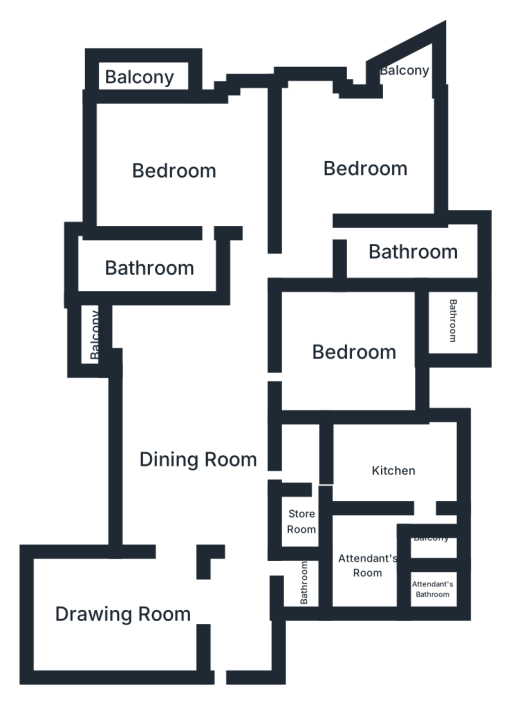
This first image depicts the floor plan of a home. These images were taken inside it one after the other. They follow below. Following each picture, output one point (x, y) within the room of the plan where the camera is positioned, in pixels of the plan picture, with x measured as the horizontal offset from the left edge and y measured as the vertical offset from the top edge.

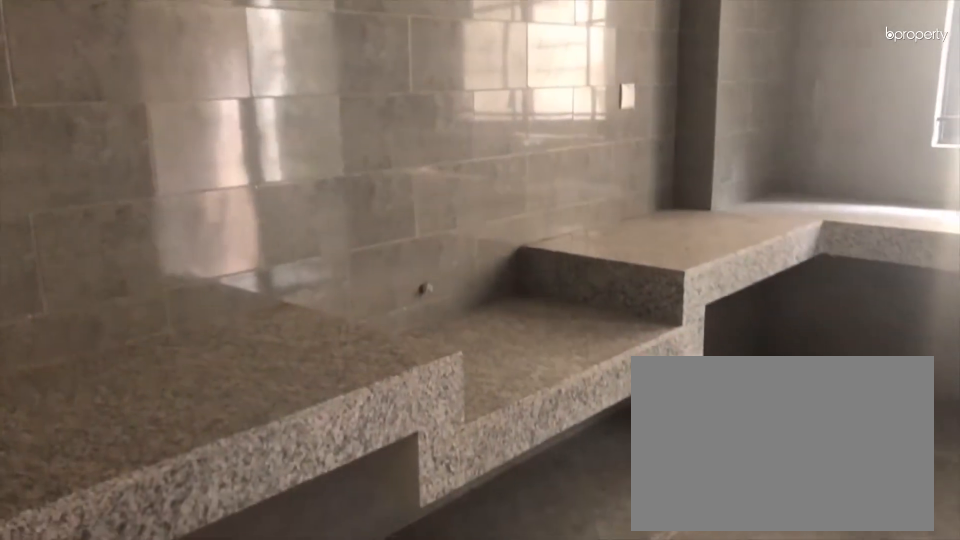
(398, 473)
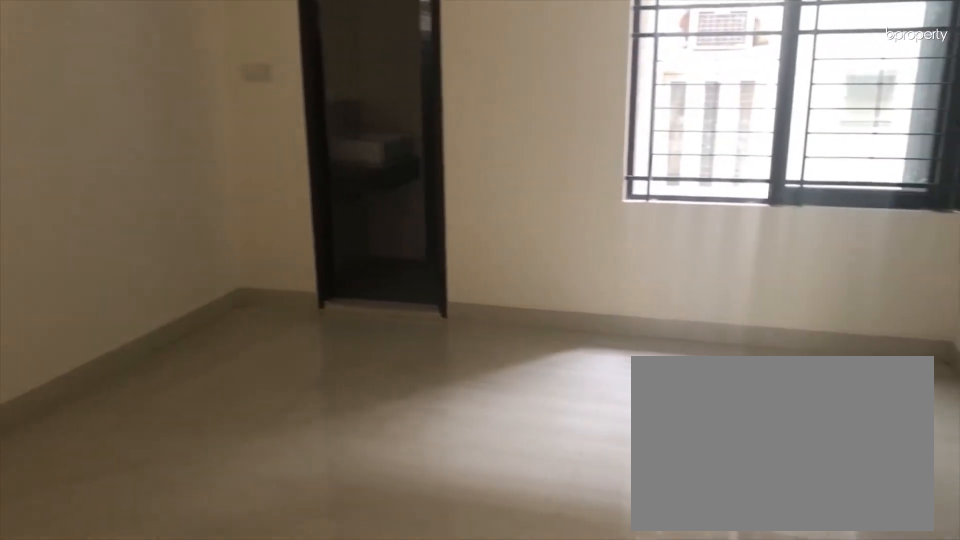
(352, 348)
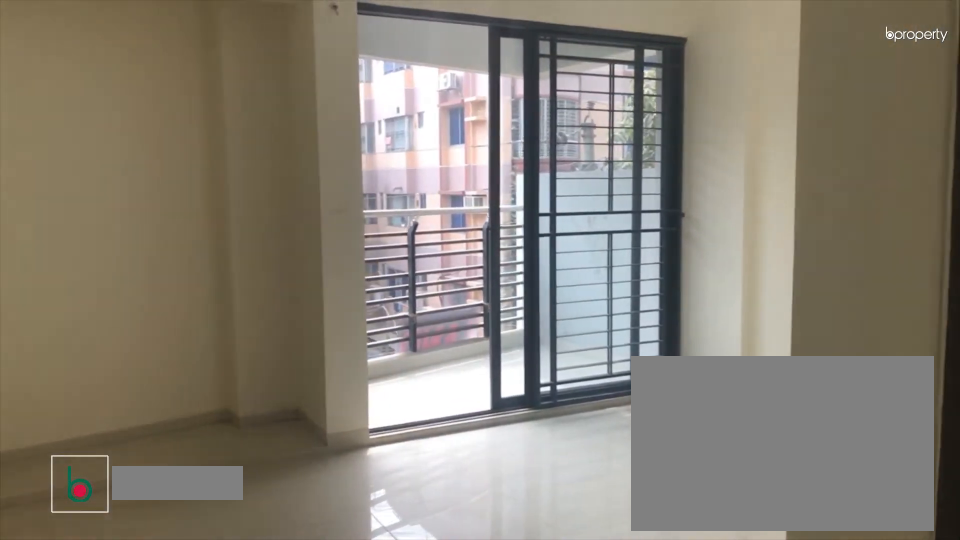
(365, 173)
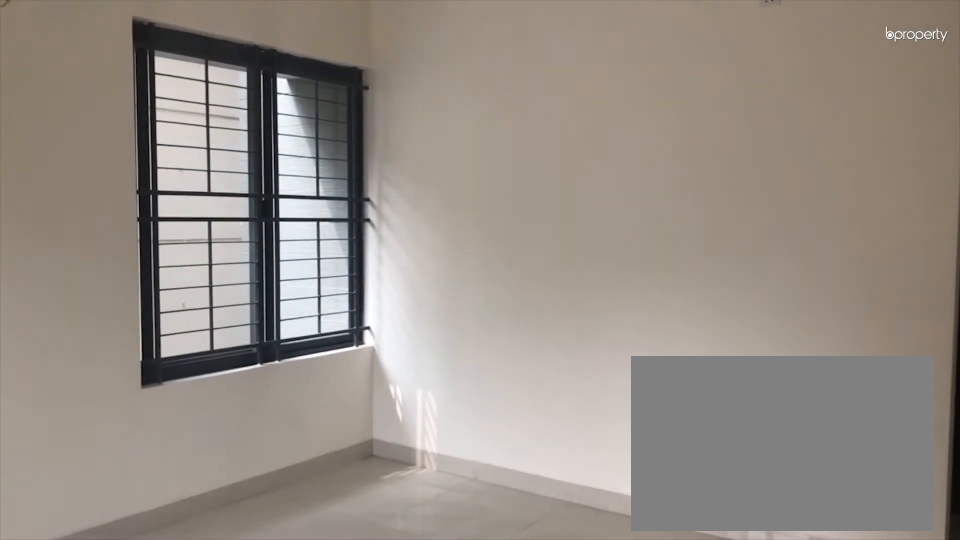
(365, 173)
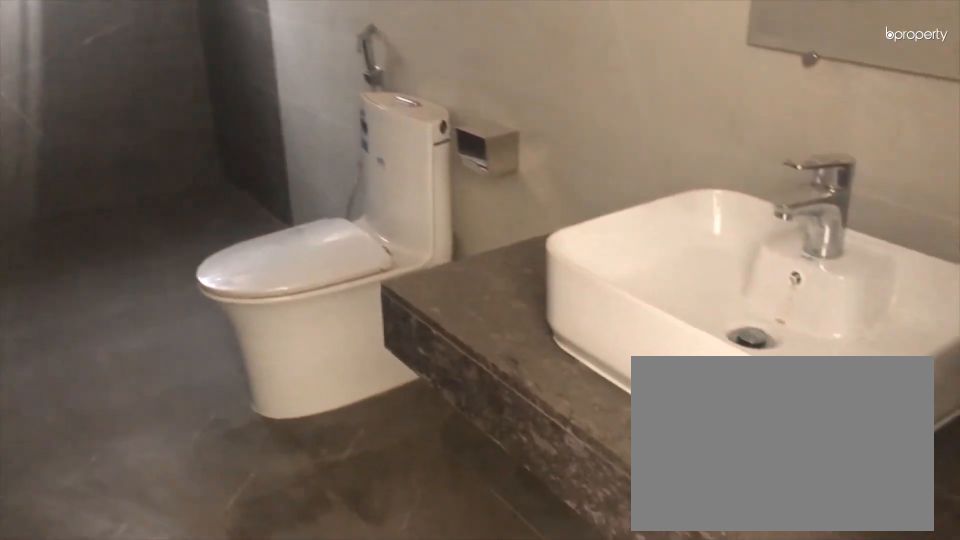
(409, 259)
